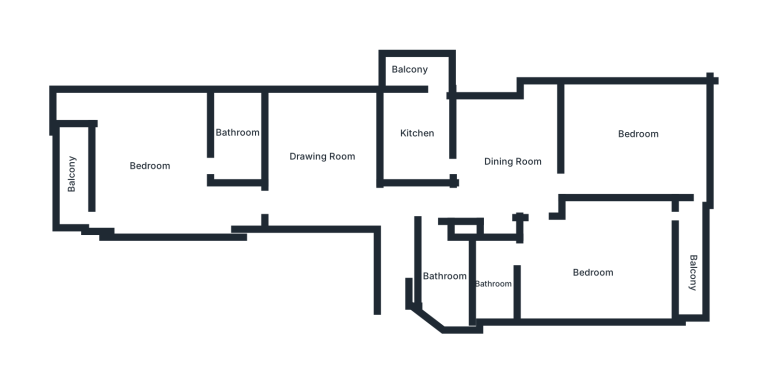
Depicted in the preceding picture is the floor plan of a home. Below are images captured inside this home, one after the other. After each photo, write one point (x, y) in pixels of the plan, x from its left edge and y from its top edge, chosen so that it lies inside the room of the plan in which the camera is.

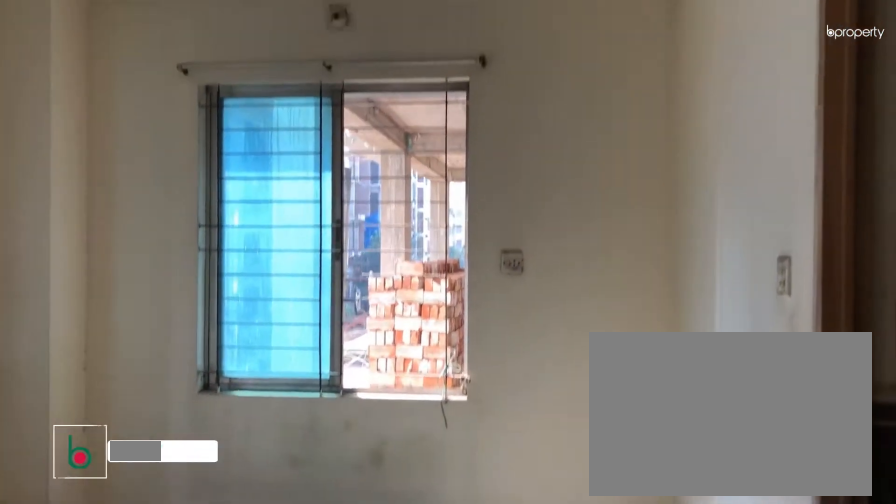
(152, 167)
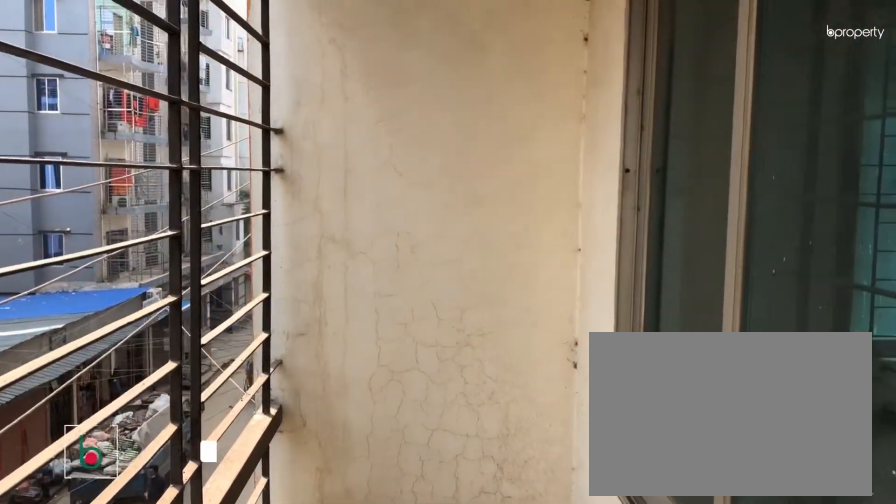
(74, 168)
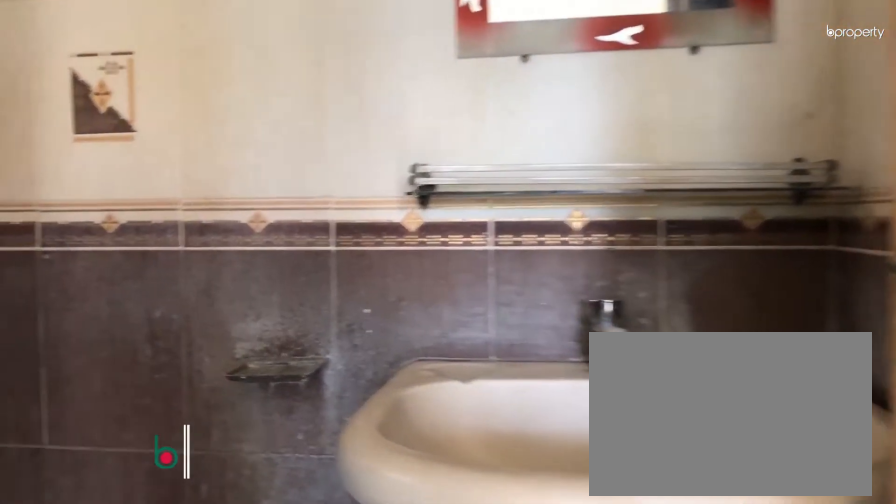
(236, 139)
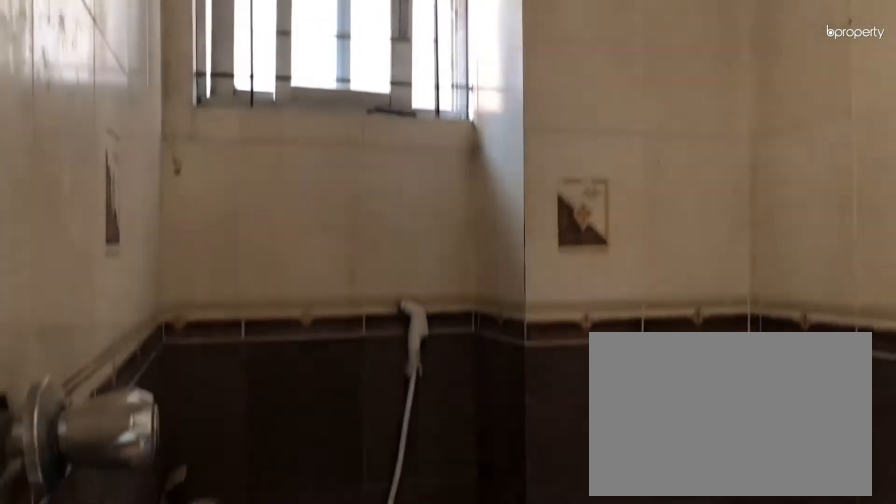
(236, 139)
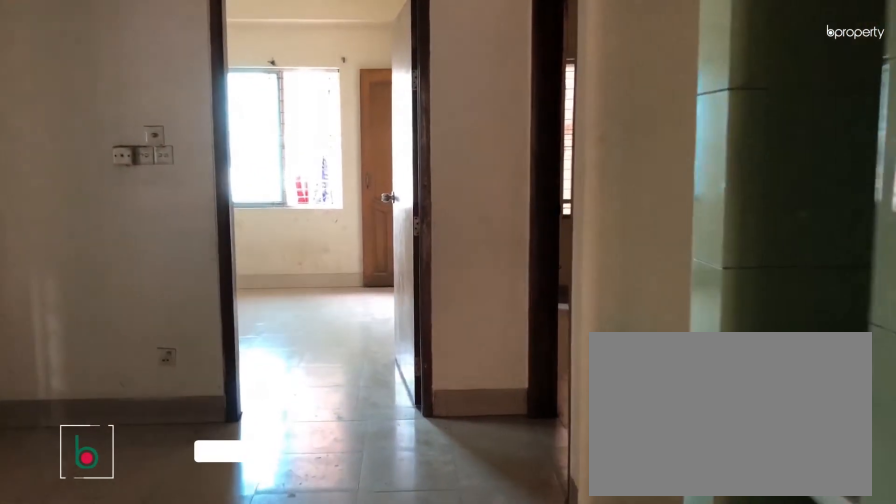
(502, 155)
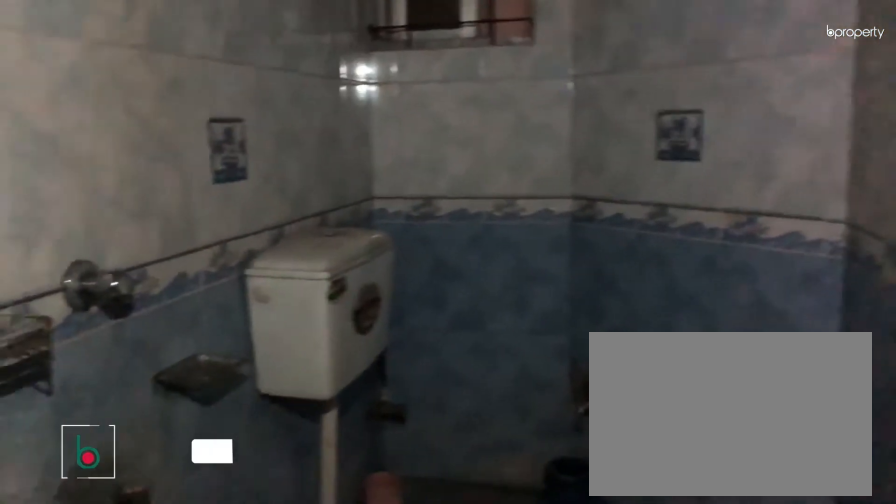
(443, 275)
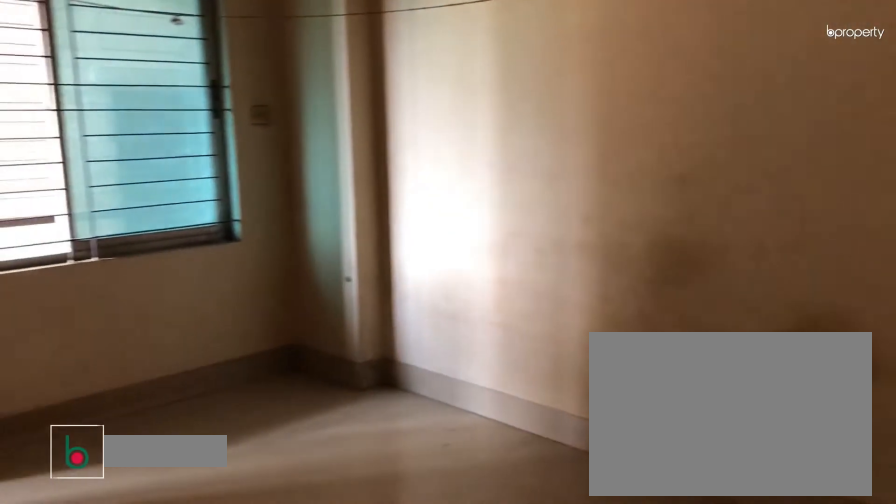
(605, 261)
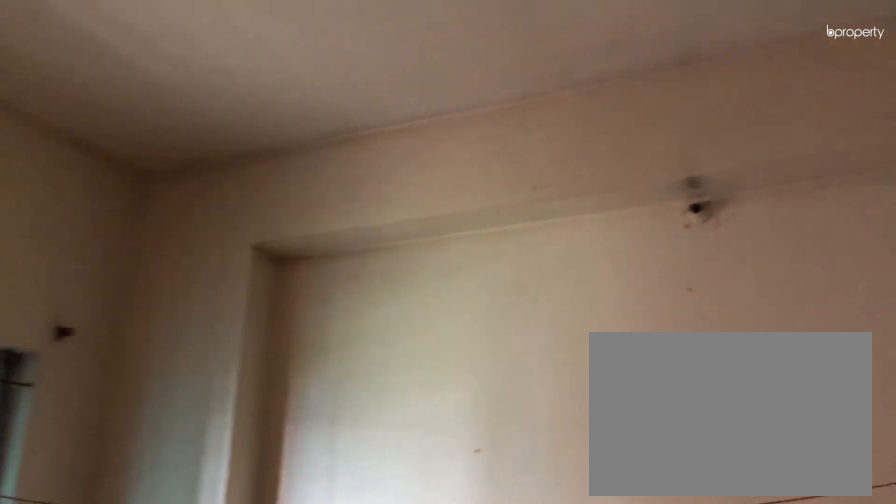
(605, 261)
